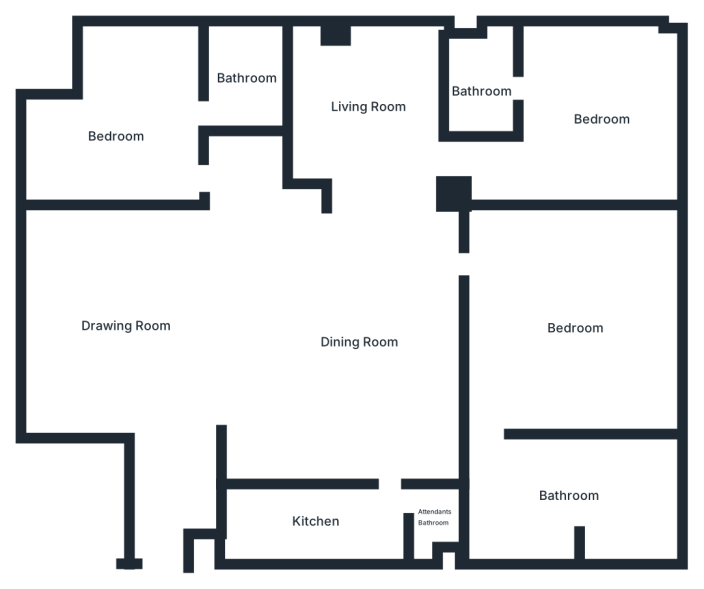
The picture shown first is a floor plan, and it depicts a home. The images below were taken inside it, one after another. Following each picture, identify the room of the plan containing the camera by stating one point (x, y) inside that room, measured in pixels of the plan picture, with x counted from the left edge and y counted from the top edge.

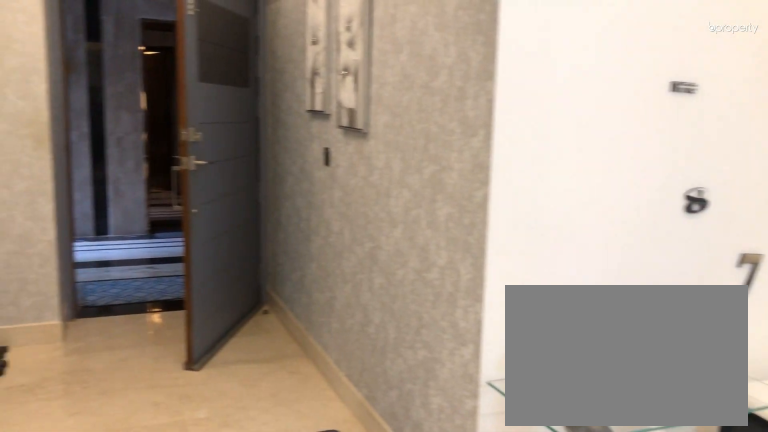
(124, 326)
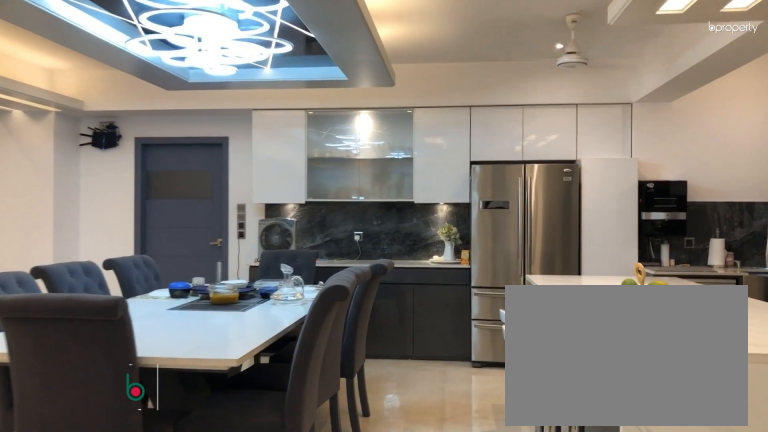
(358, 340)
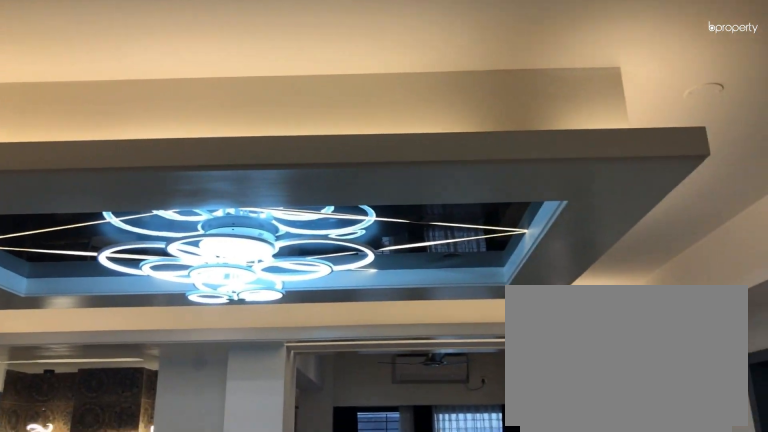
(360, 343)
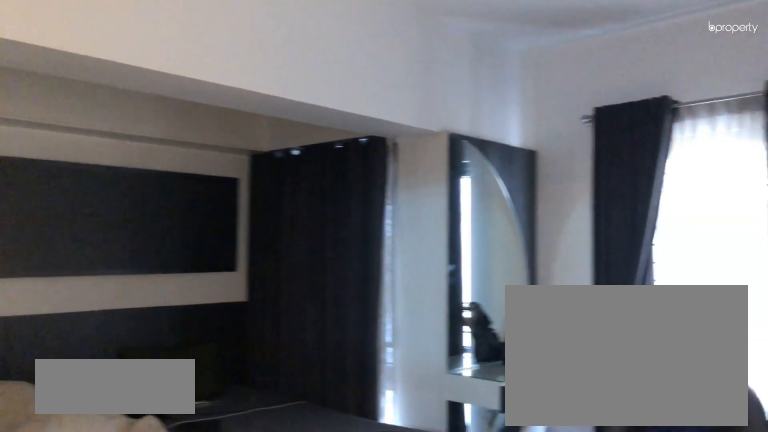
(120, 136)
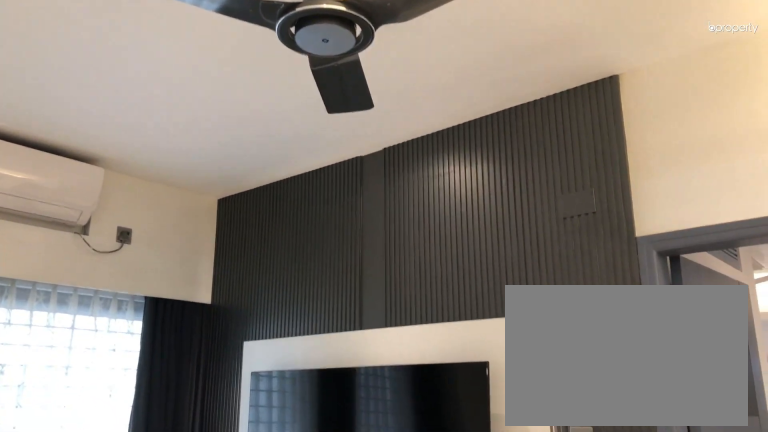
(366, 107)
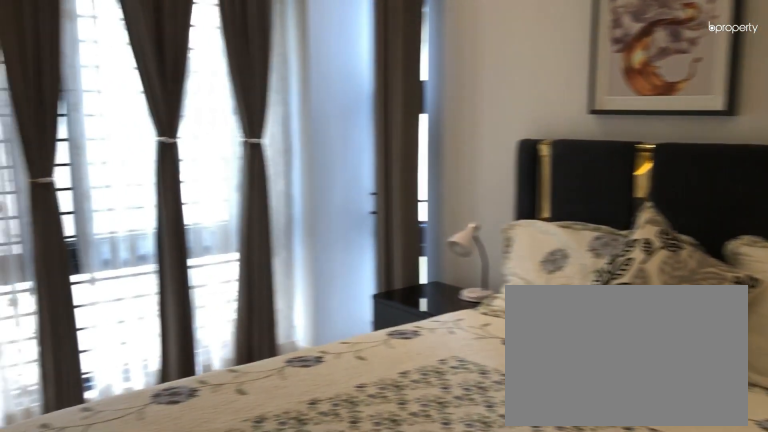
(602, 118)
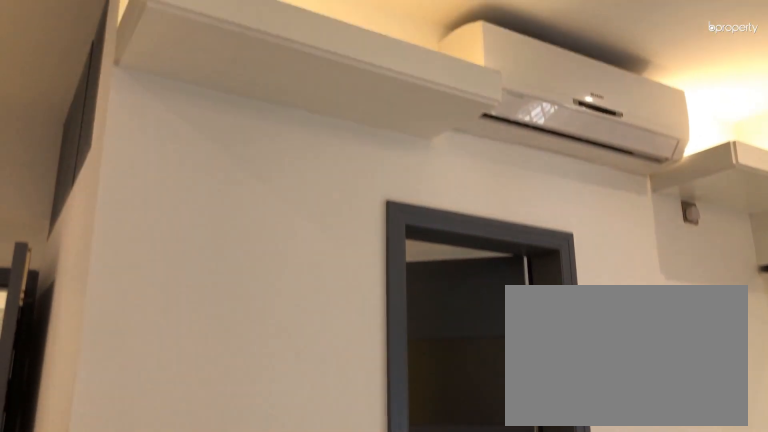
(601, 118)
